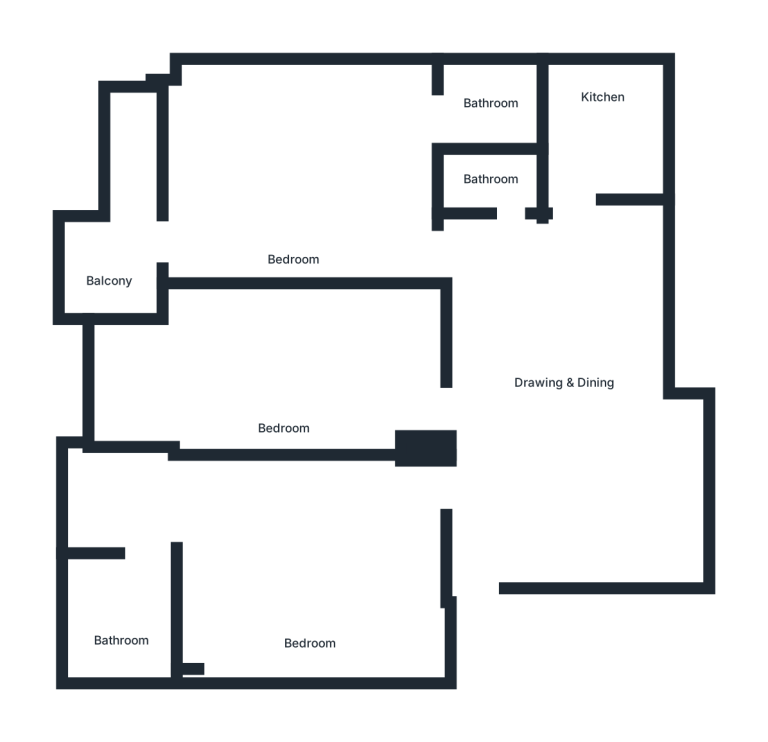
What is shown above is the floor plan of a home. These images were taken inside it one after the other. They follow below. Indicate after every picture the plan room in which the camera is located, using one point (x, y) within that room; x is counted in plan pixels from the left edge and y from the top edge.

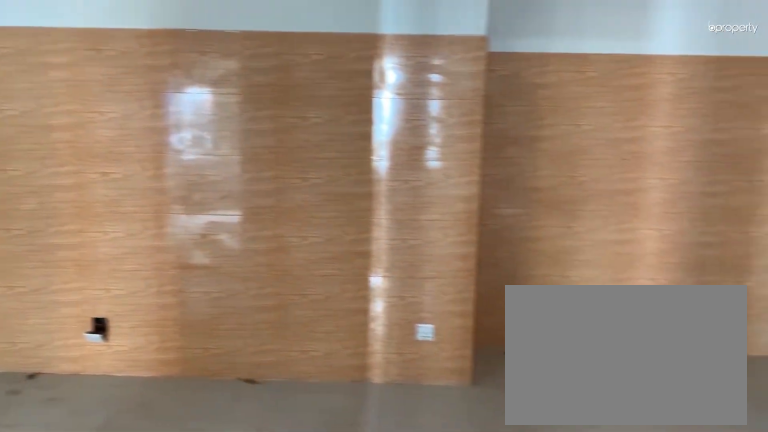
(574, 376)
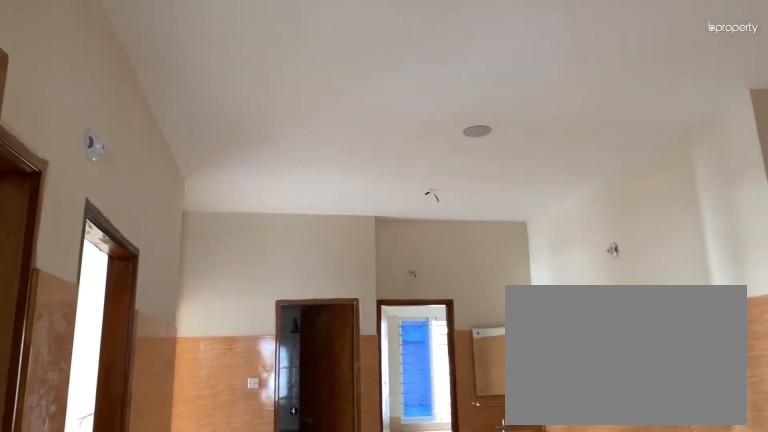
(574, 376)
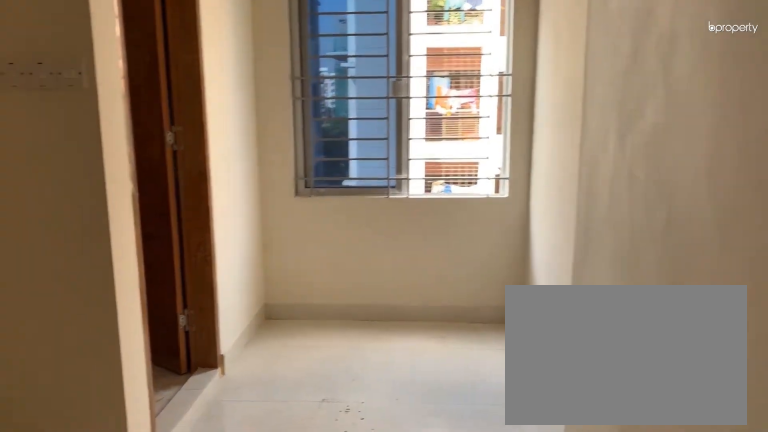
(310, 568)
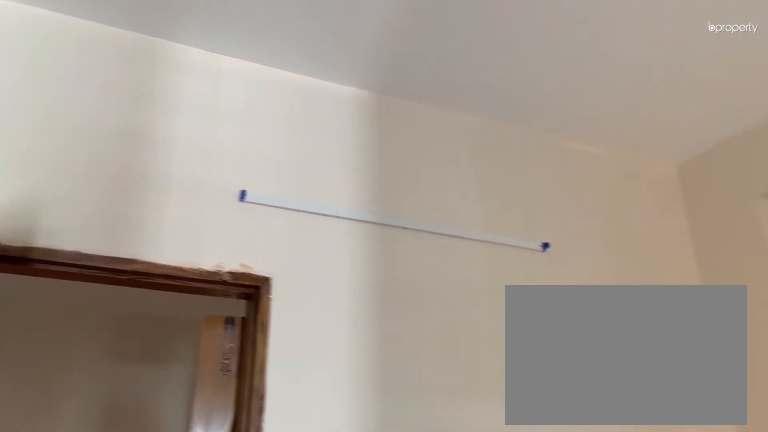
(310, 568)
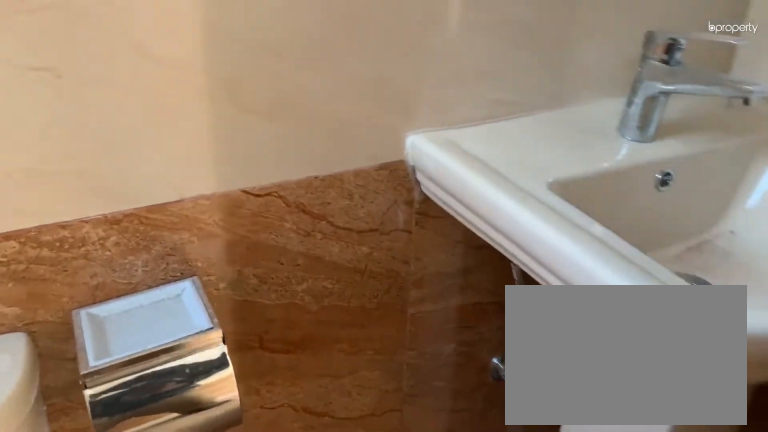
(118, 645)
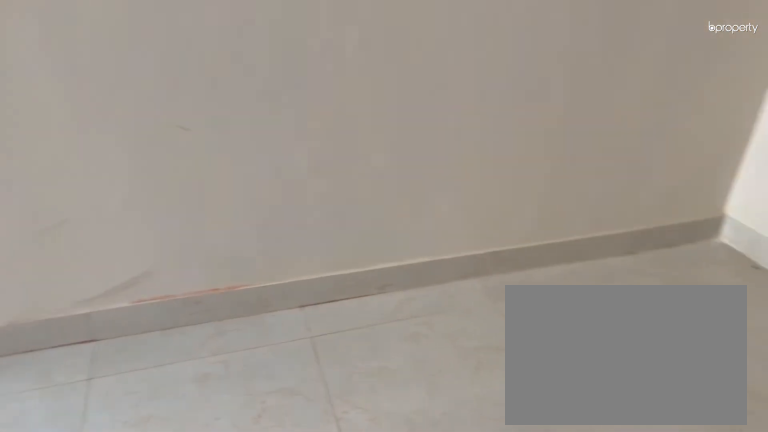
(295, 366)
